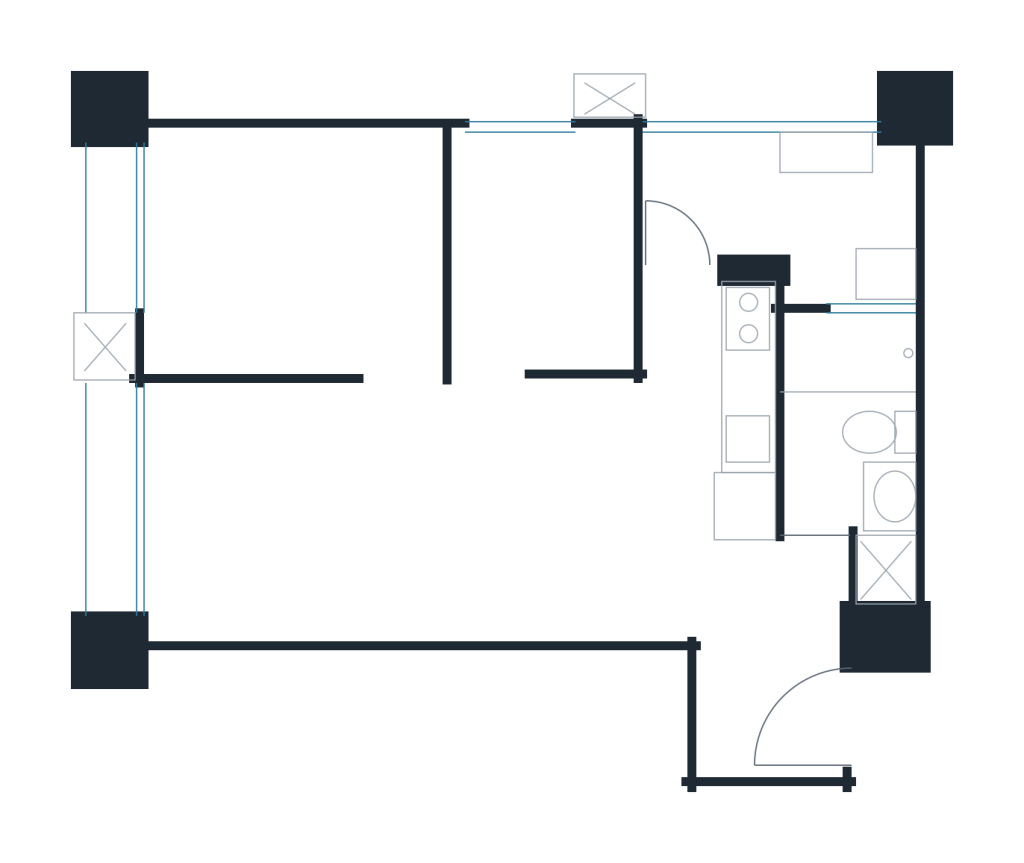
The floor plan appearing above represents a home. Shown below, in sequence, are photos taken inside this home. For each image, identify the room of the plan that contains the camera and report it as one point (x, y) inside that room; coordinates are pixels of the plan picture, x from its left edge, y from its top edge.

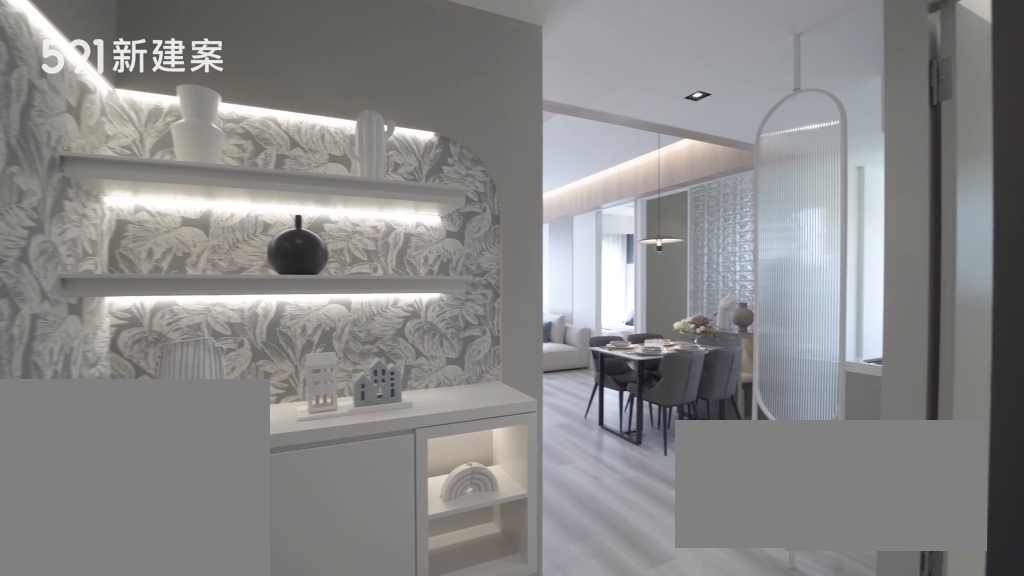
(766, 706)
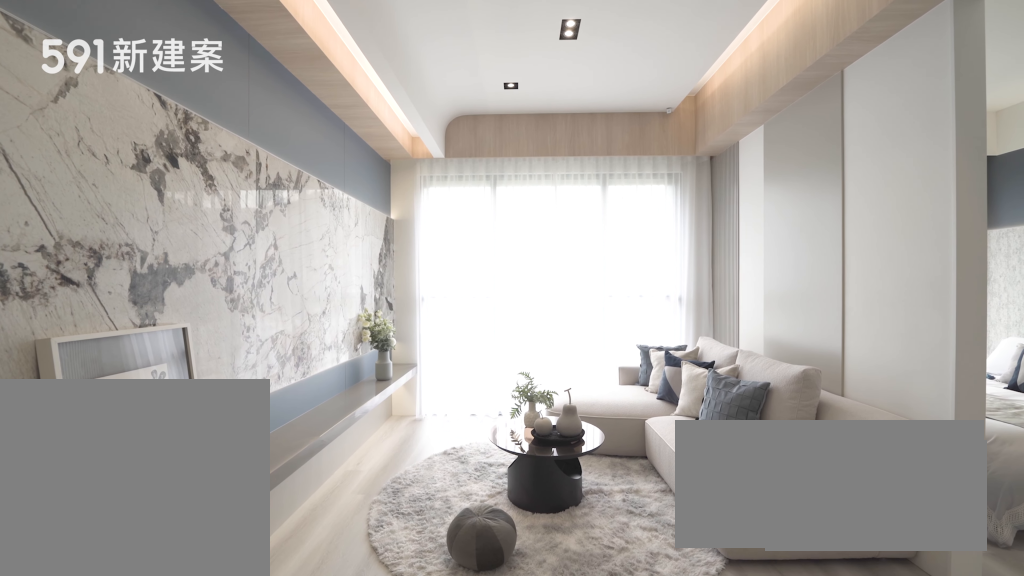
(288, 509)
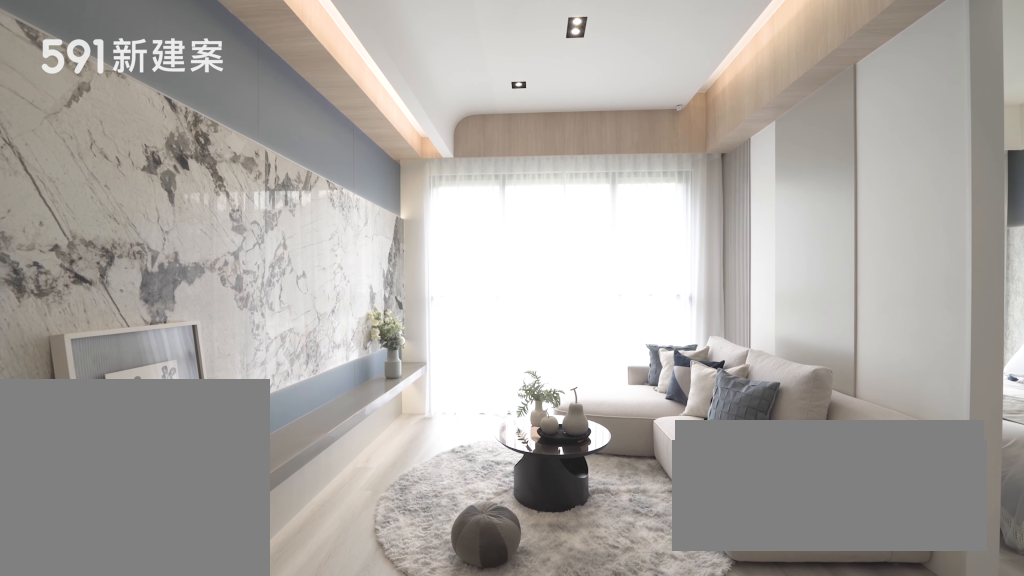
(288, 509)
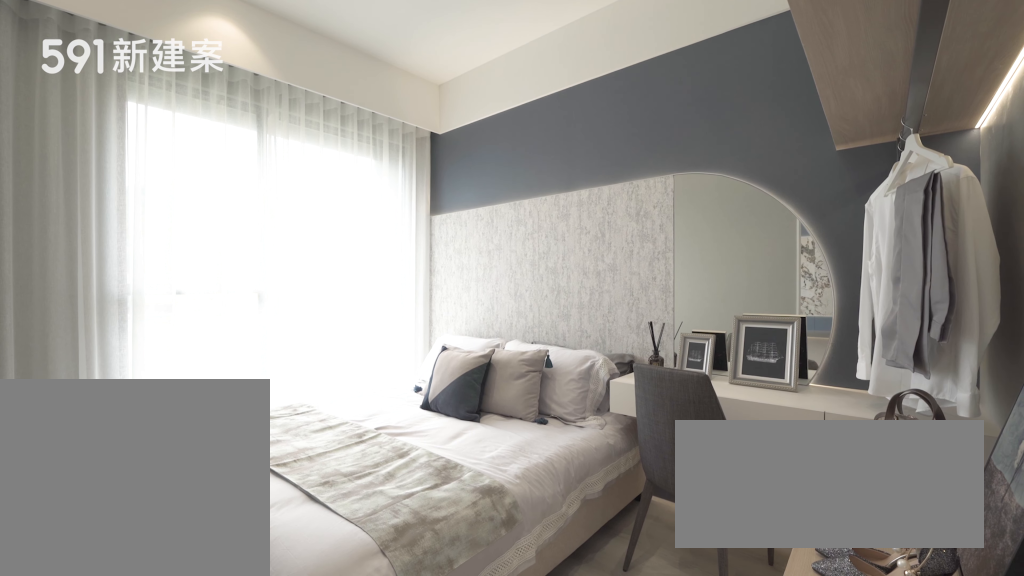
(290, 247)
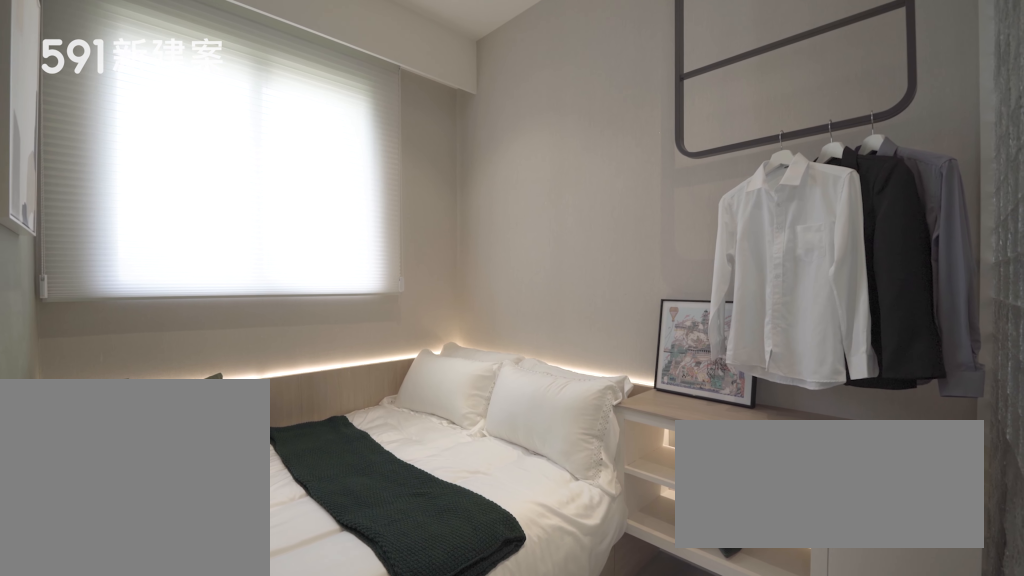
(540, 248)
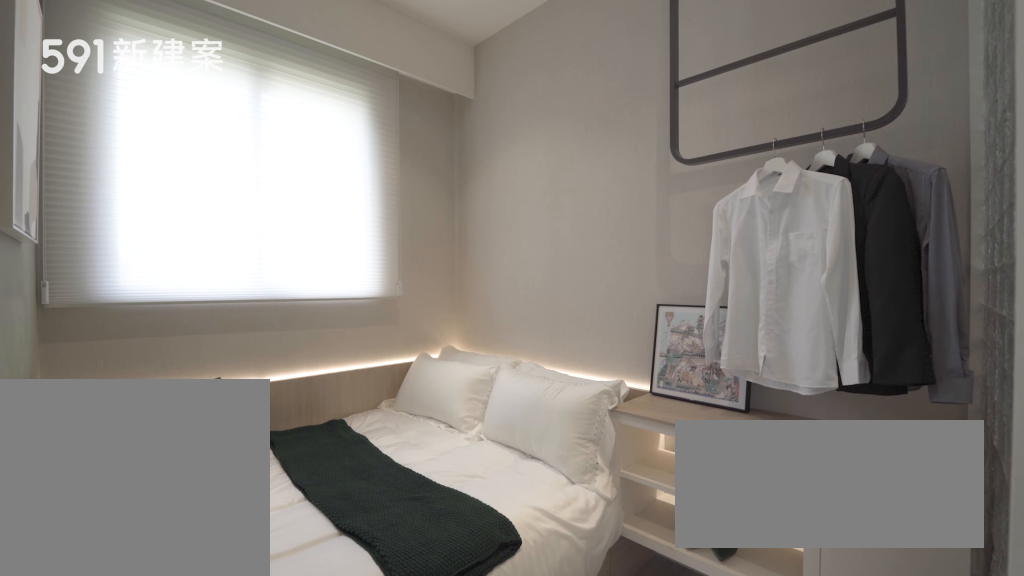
(540, 248)
